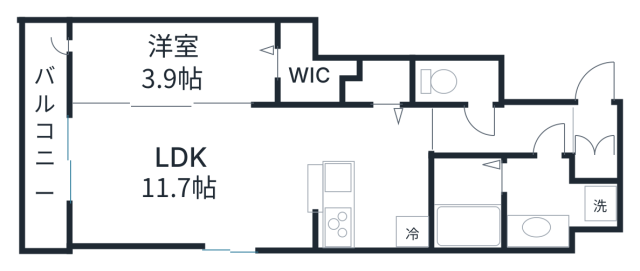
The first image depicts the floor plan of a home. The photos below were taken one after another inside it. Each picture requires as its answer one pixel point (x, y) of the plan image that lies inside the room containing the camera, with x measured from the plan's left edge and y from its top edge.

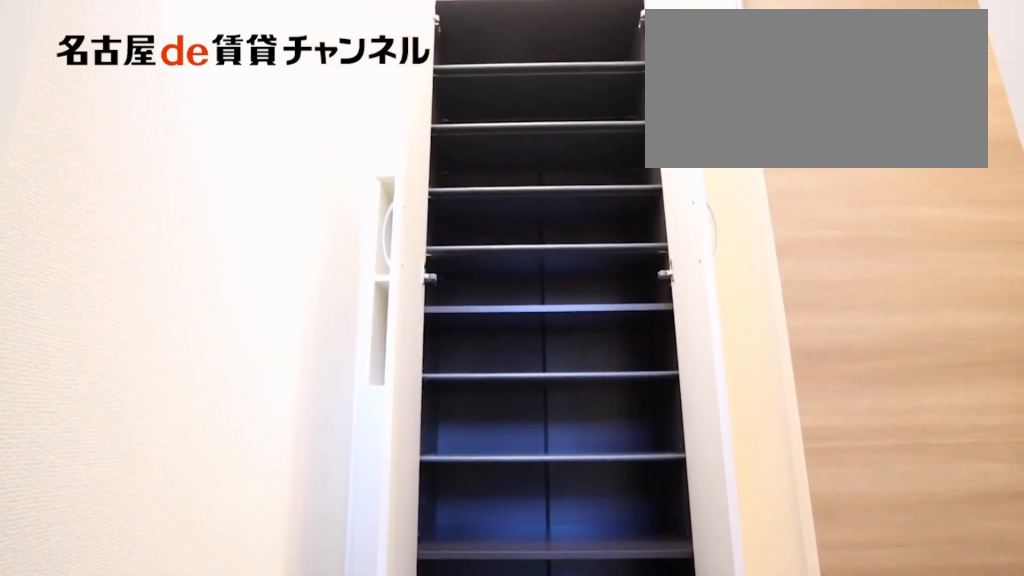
(596, 142)
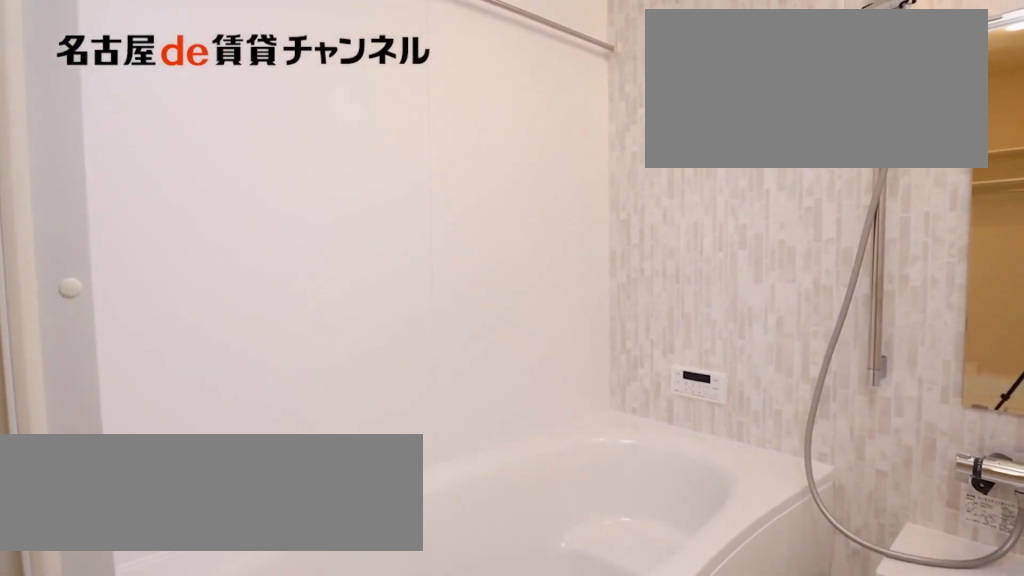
(466, 204)
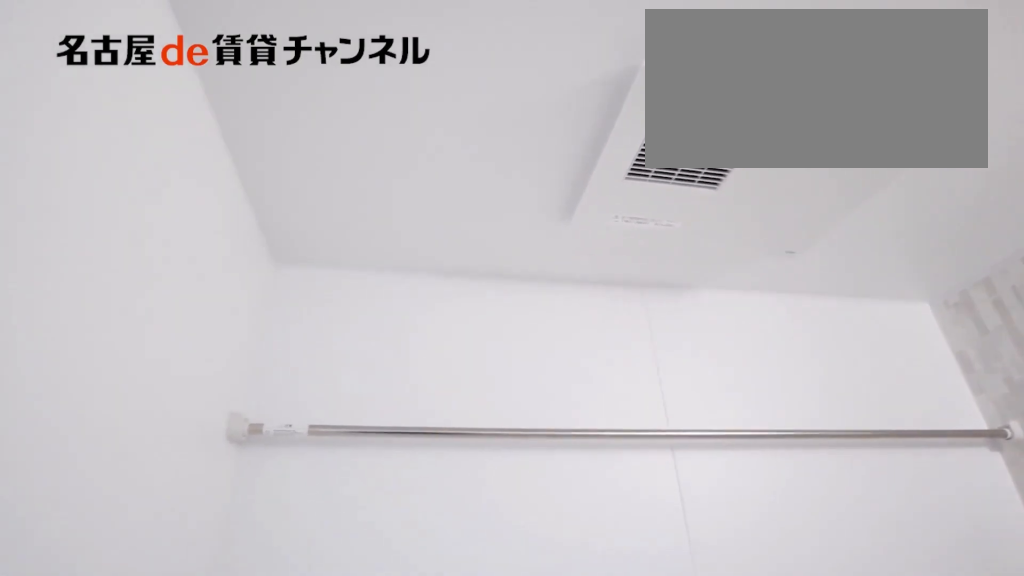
(466, 204)
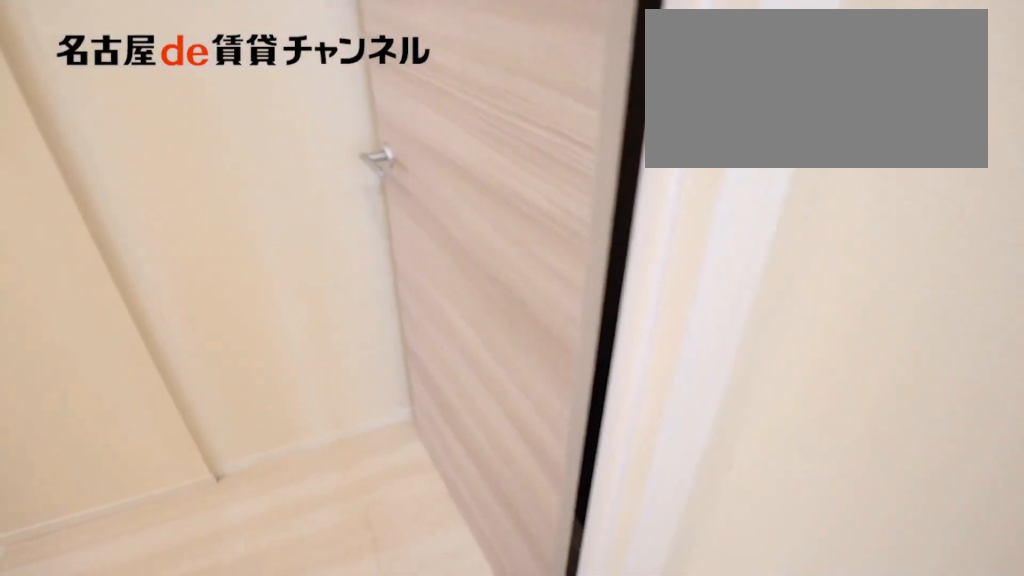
(554, 203)
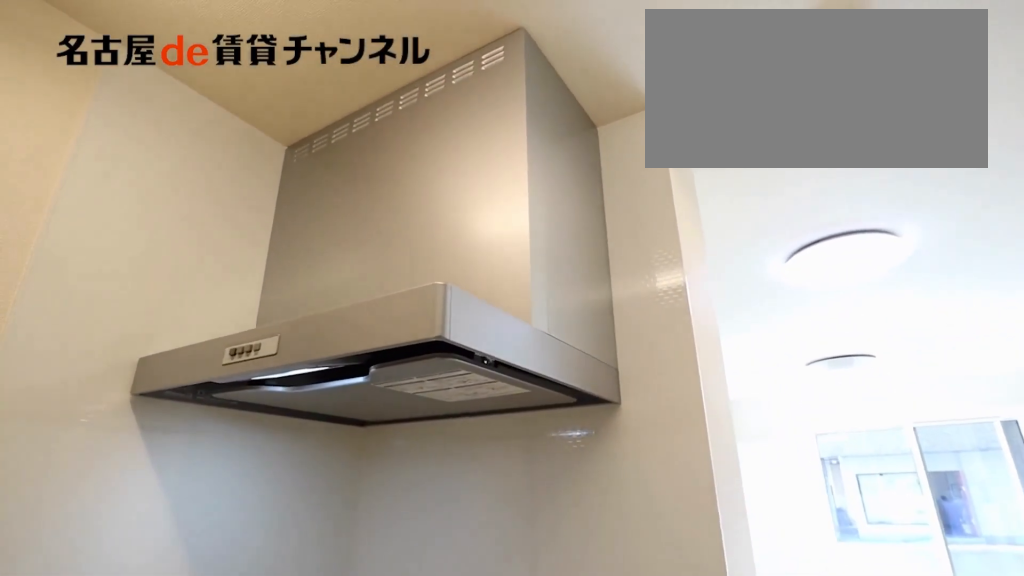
(377, 179)
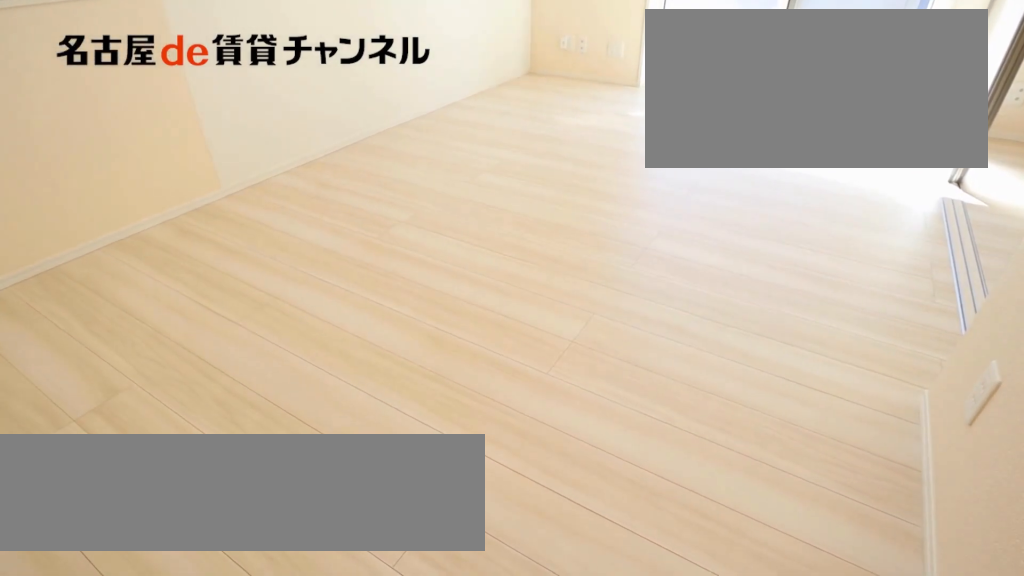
(194, 178)
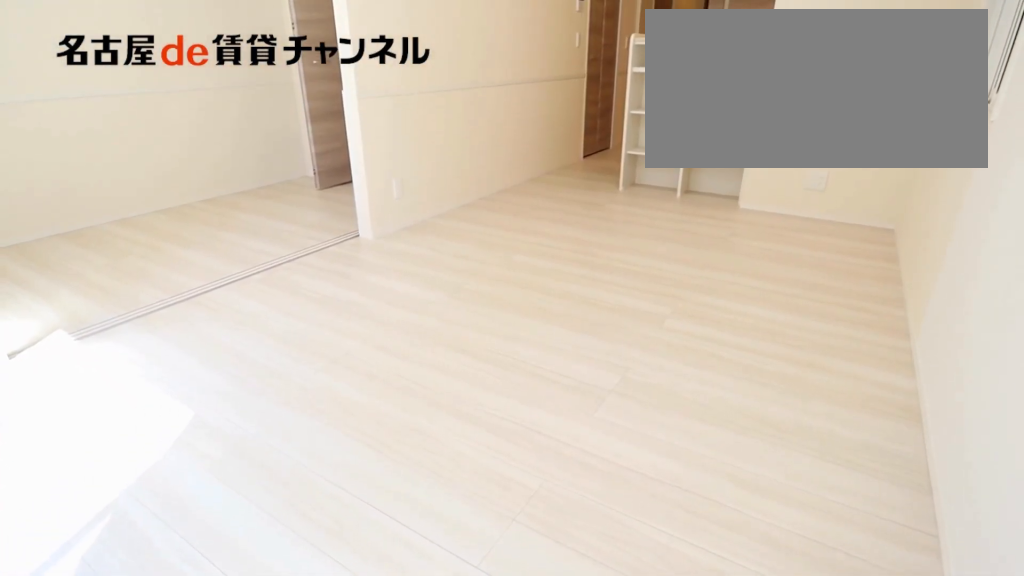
(194, 178)
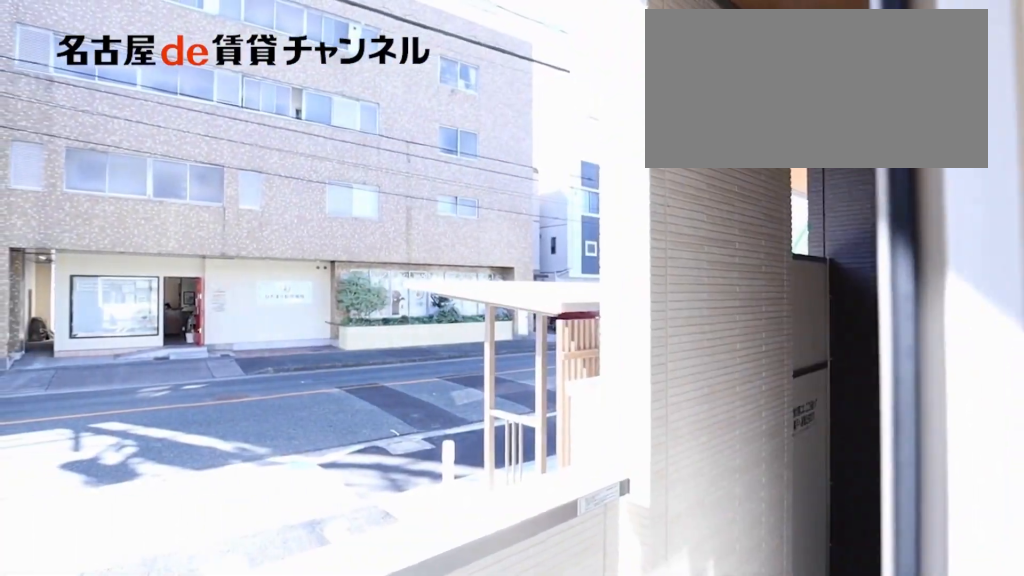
(48, 137)
